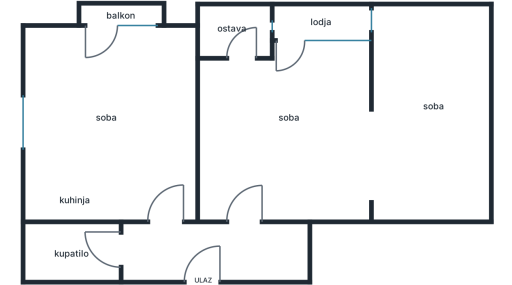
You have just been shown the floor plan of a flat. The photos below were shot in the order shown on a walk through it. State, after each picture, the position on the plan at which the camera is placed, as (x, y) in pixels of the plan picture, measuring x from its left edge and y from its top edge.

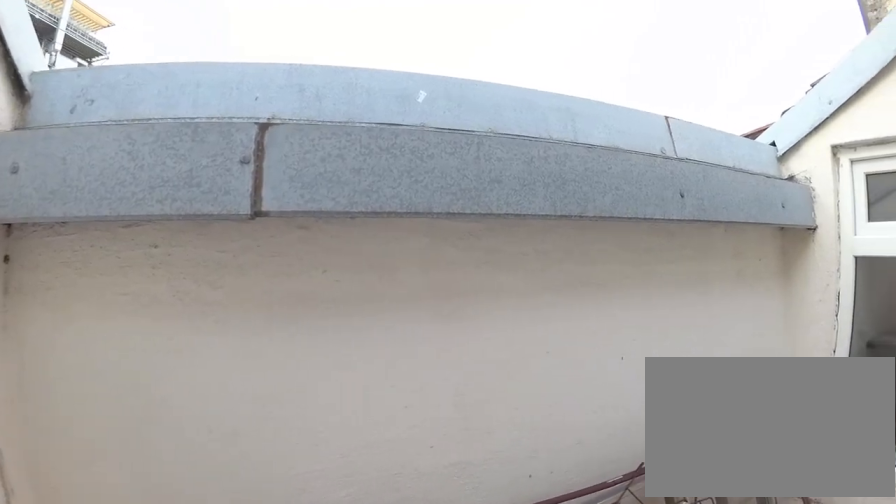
(290, 26)
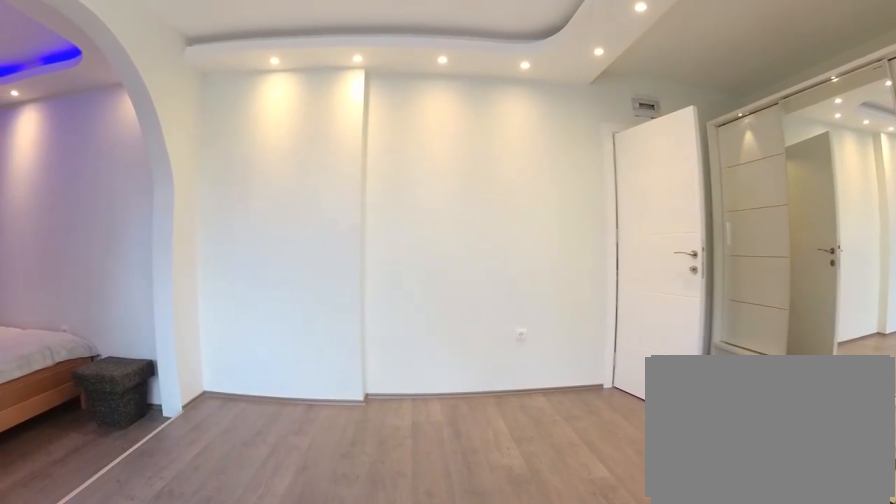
(291, 73)
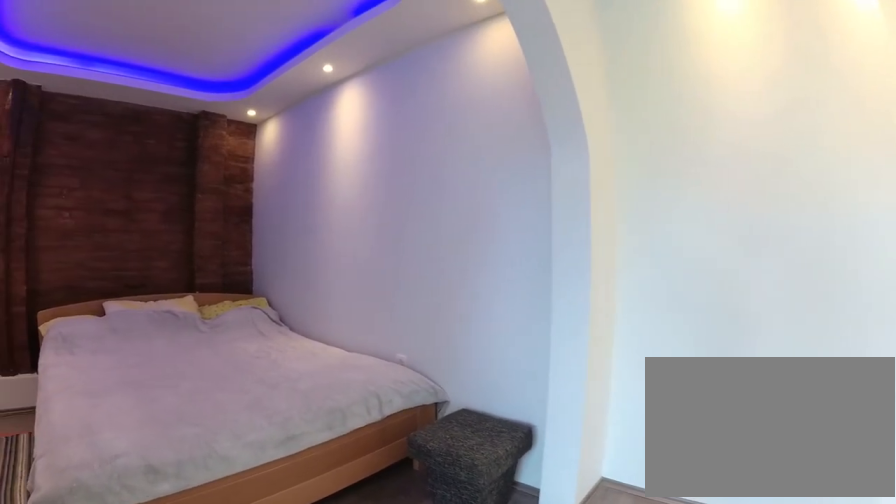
(317, 106)
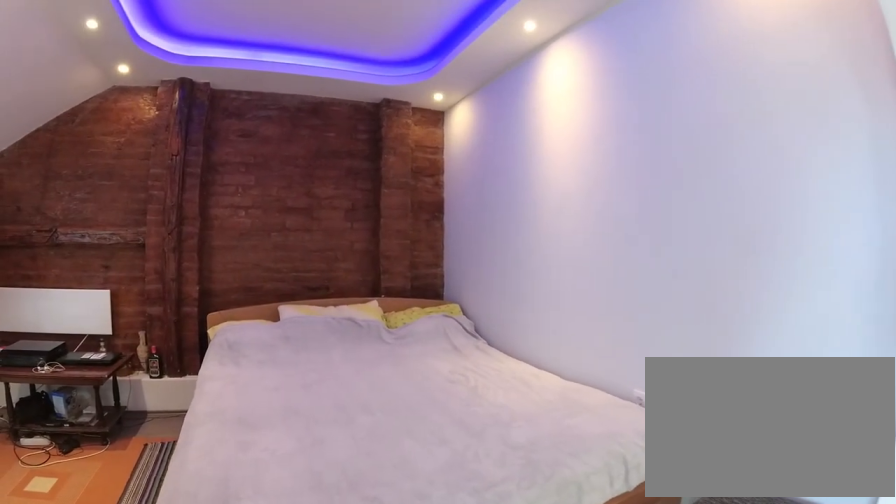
(331, 122)
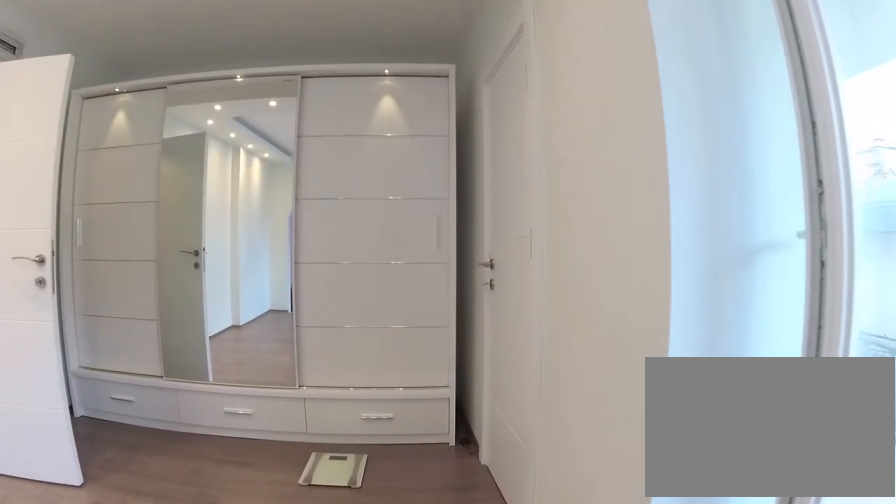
(312, 101)
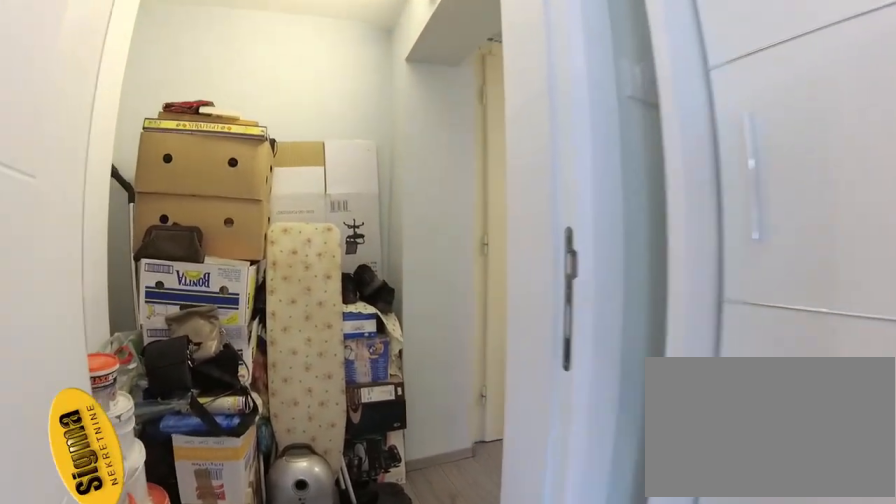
(255, 171)
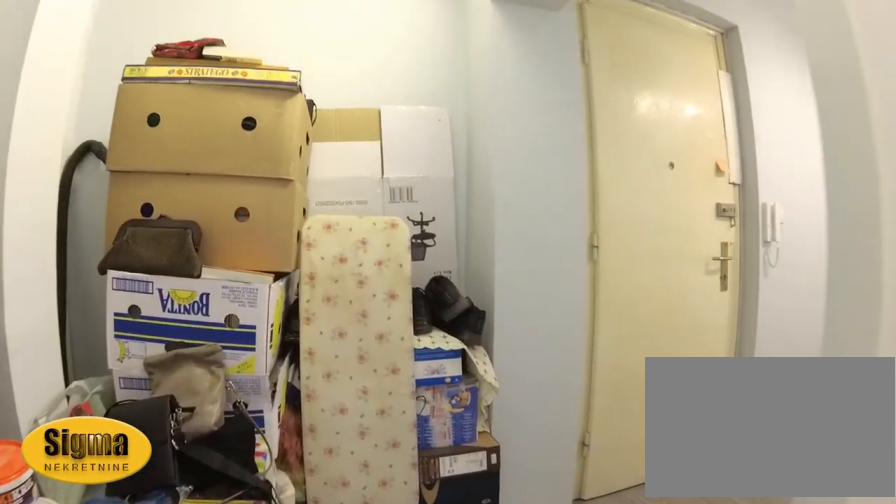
(246, 190)
